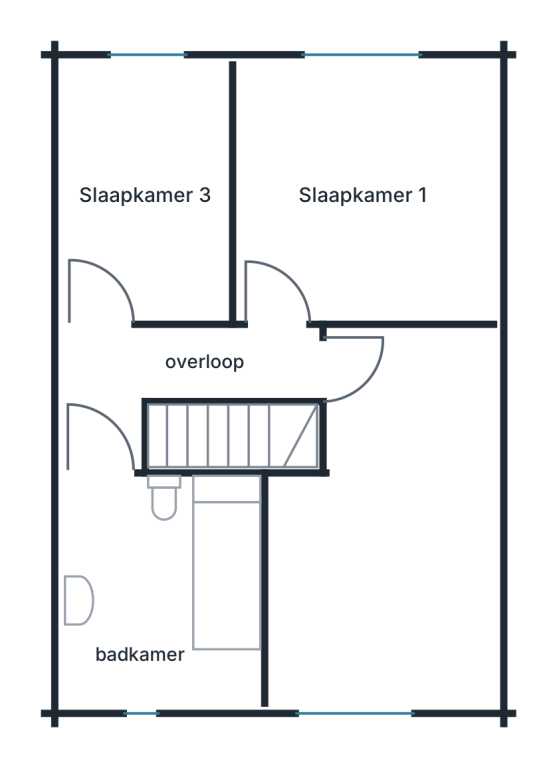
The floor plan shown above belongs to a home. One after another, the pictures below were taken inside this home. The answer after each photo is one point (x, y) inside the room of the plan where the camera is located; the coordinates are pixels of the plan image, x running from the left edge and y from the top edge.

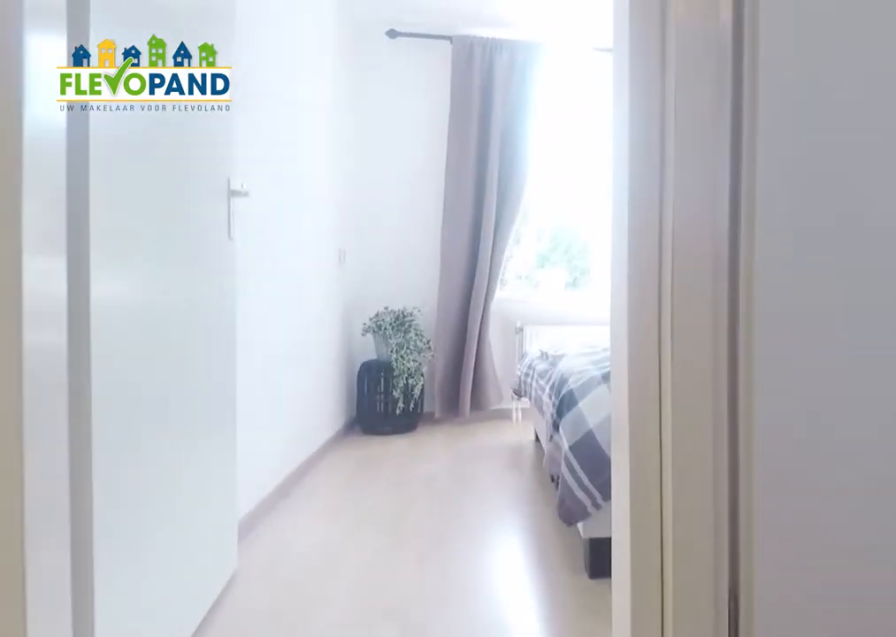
(170, 382)
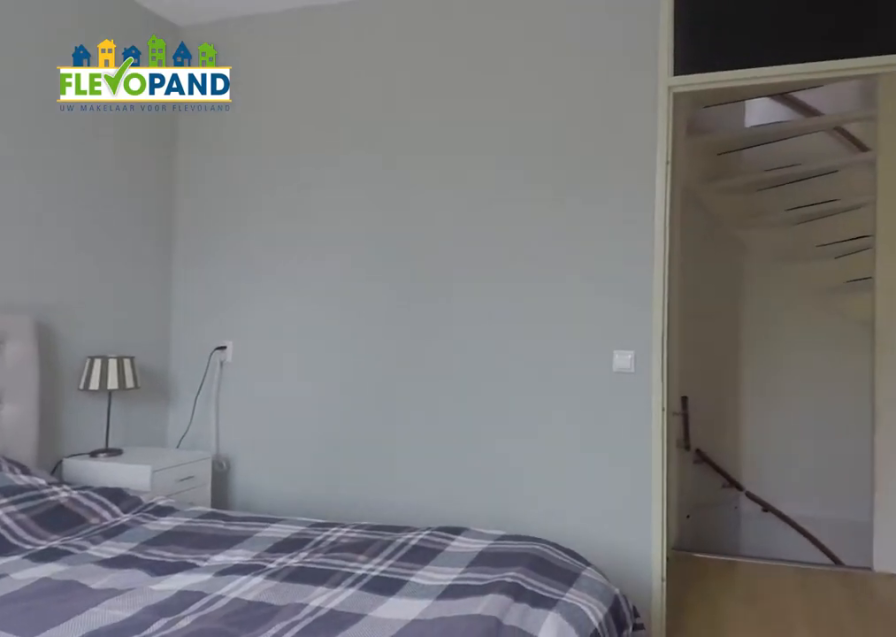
(365, 191)
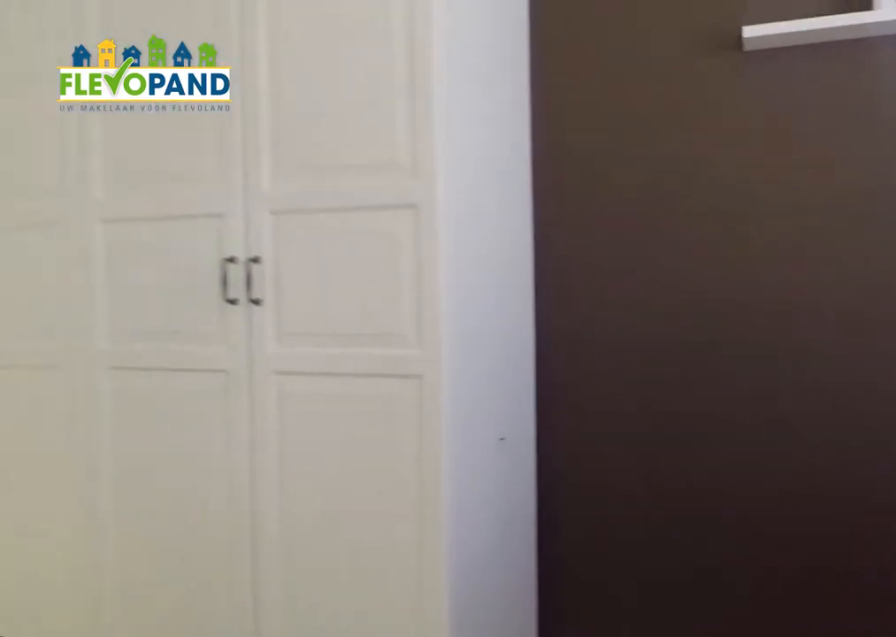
(389, 531)
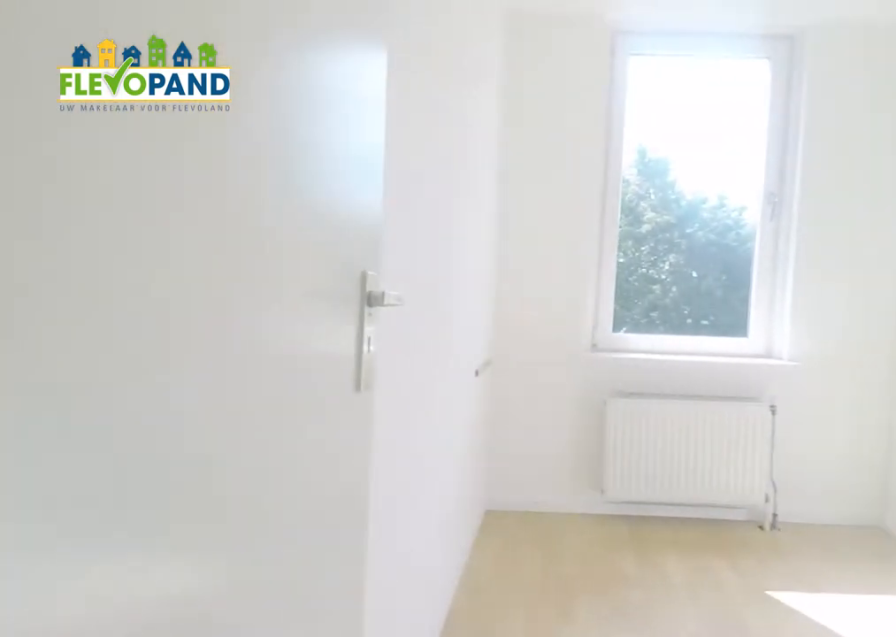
(145, 191)
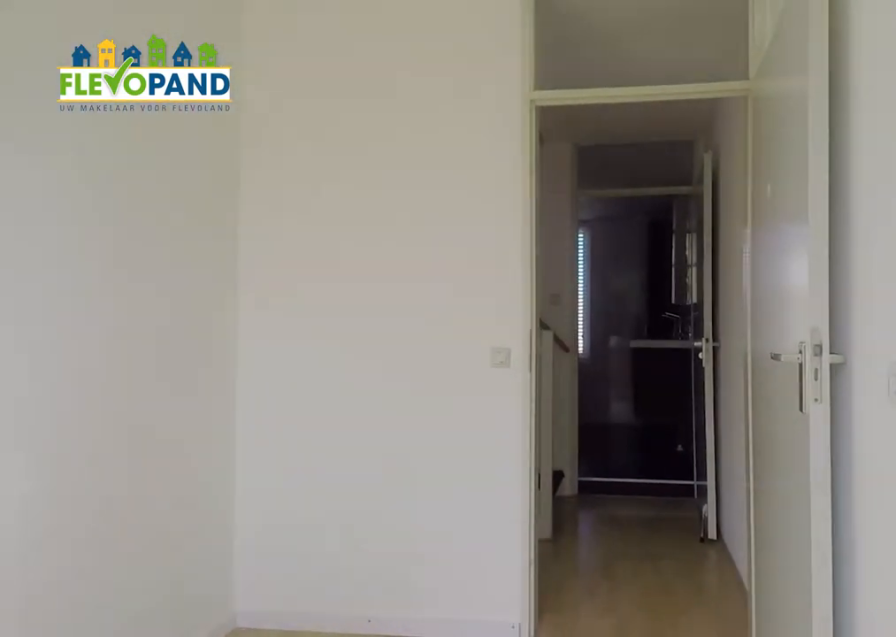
(145, 191)
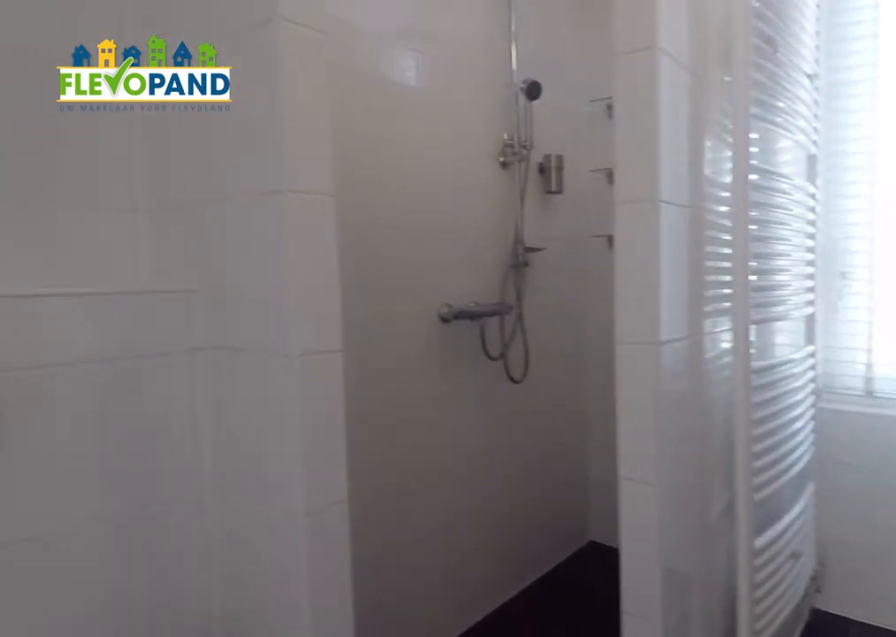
(220, 556)
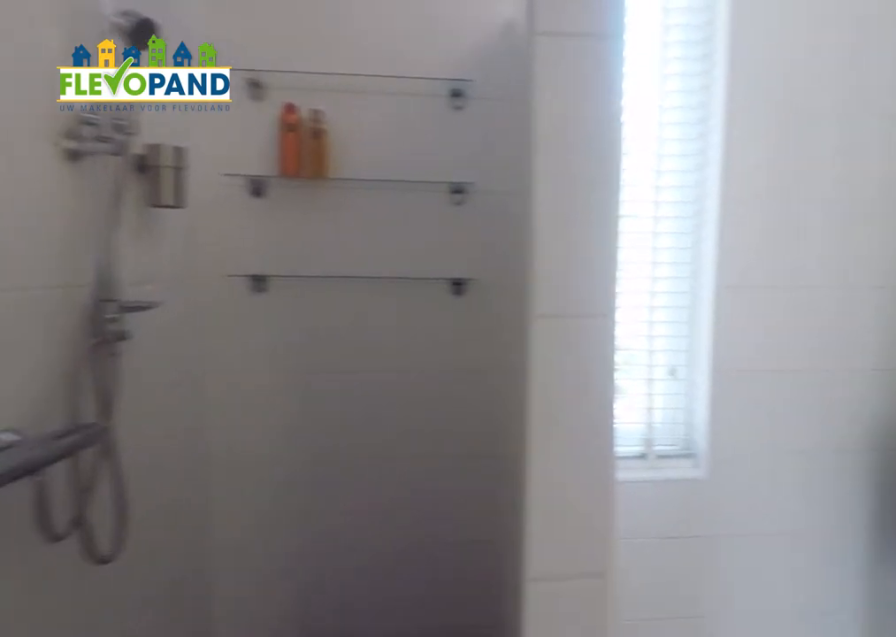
(220, 556)
